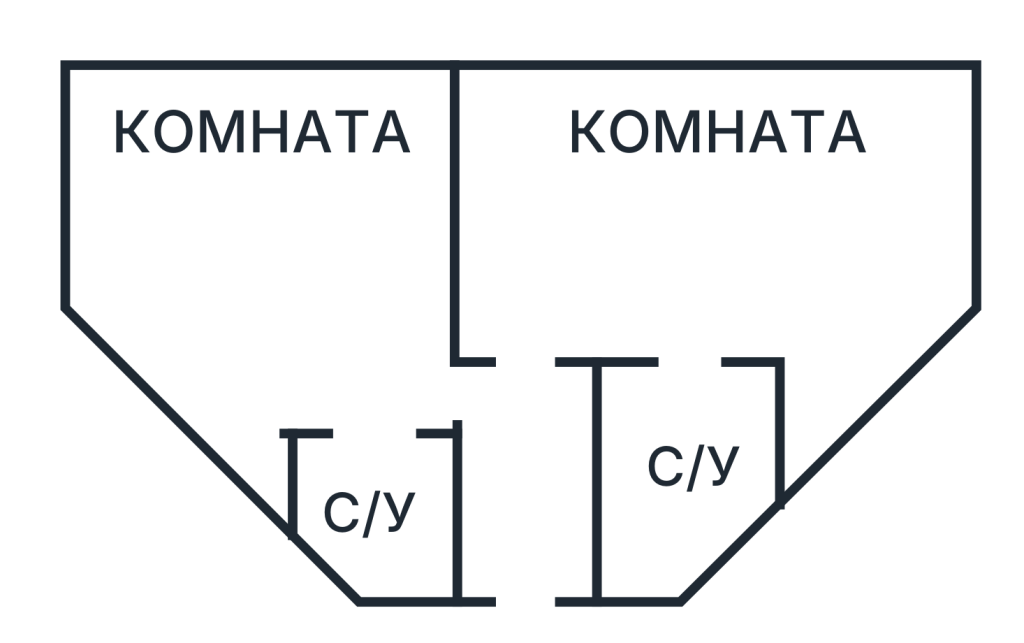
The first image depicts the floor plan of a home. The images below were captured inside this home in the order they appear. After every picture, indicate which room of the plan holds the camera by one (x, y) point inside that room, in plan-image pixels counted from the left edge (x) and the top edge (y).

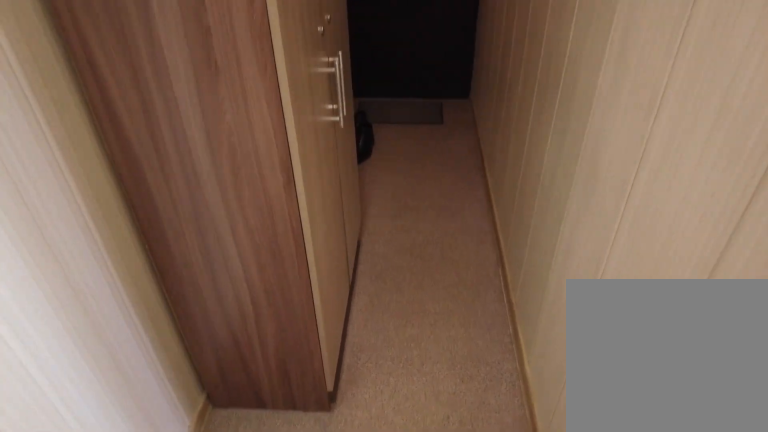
(537, 507)
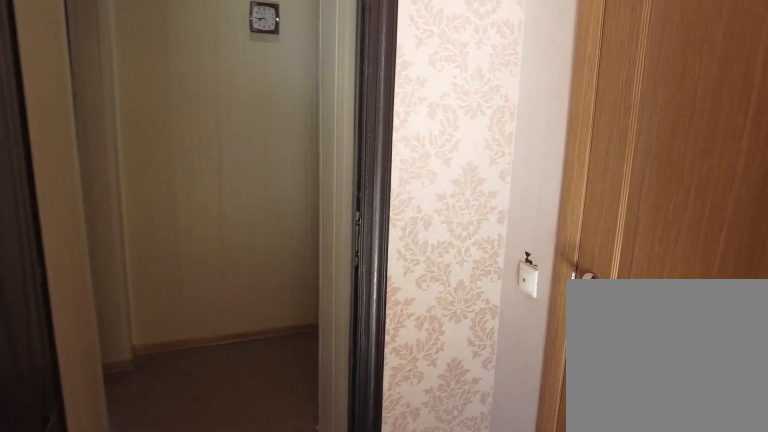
(335, 344)
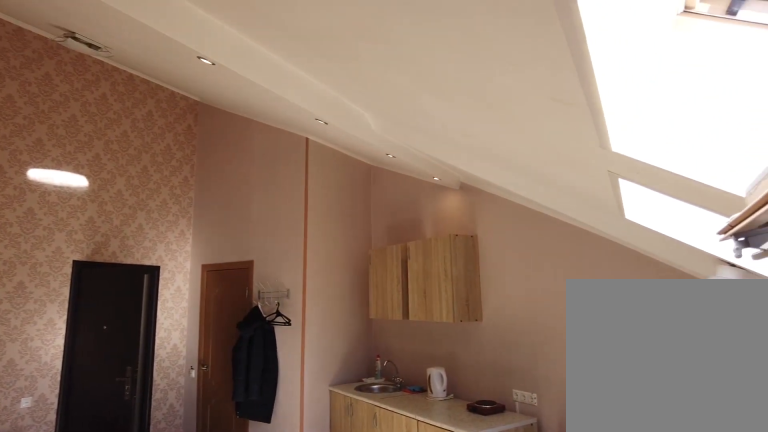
(379, 168)
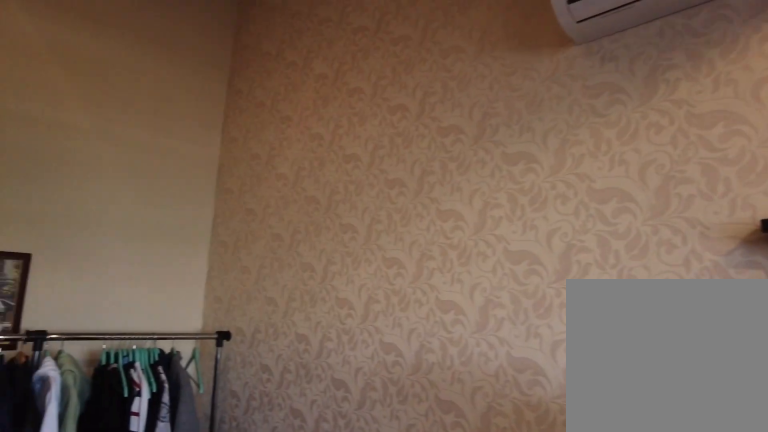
(697, 323)
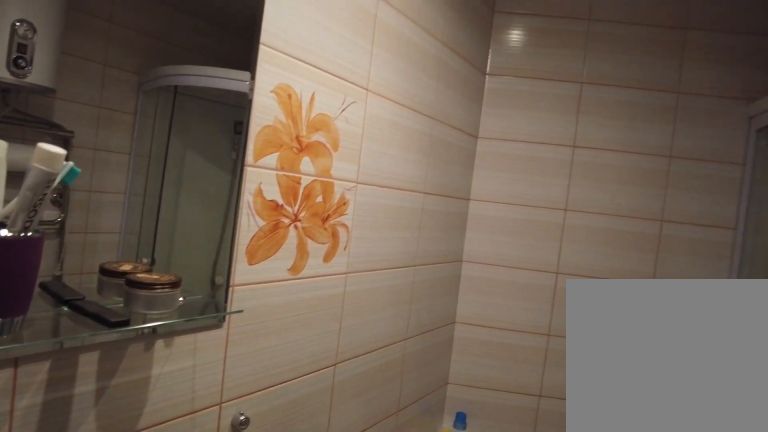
(706, 423)
